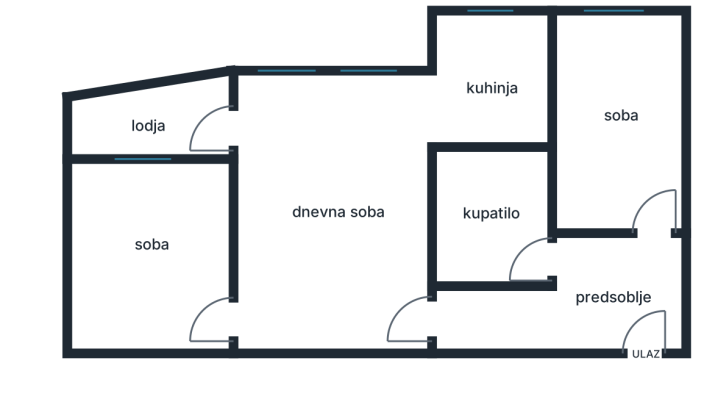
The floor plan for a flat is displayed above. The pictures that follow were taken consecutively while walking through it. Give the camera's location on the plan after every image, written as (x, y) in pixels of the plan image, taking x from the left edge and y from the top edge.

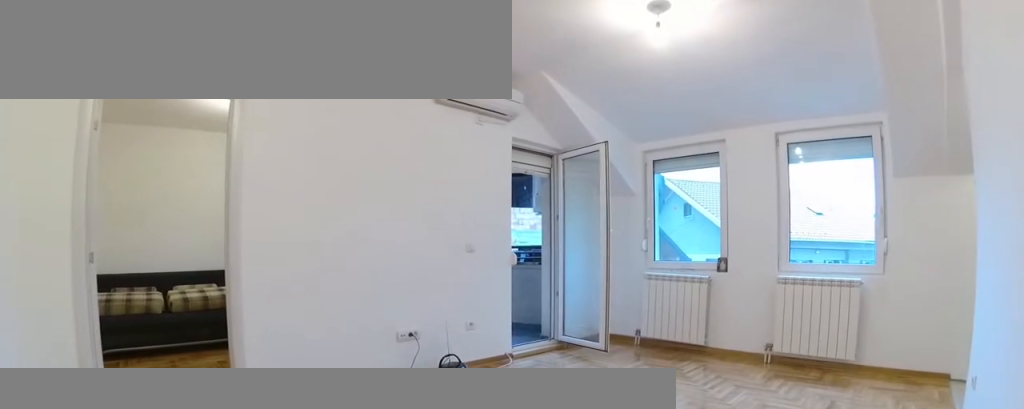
(420, 306)
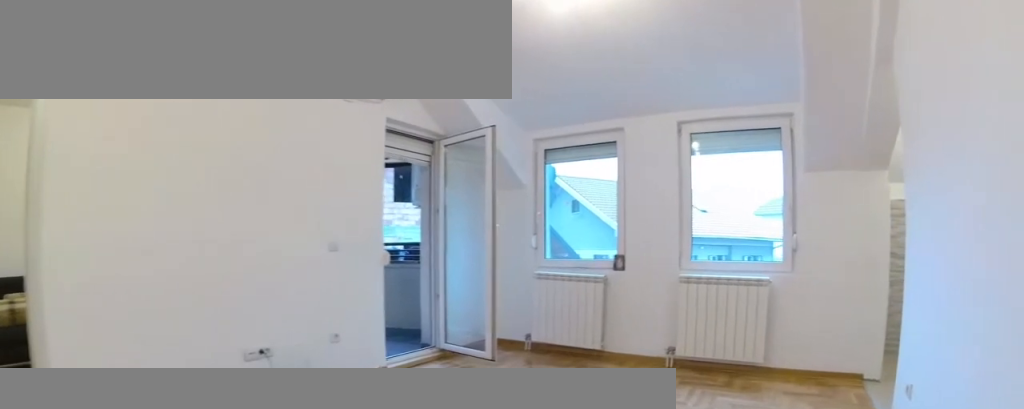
(411, 287)
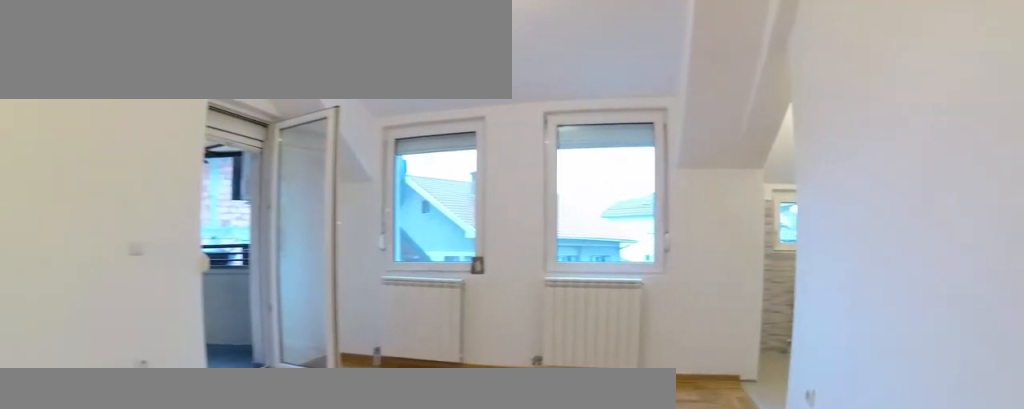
(407, 274)
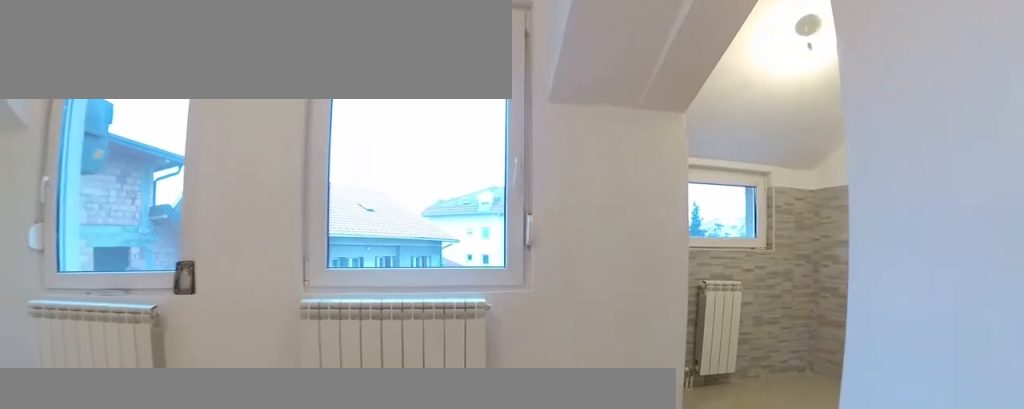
(402, 206)
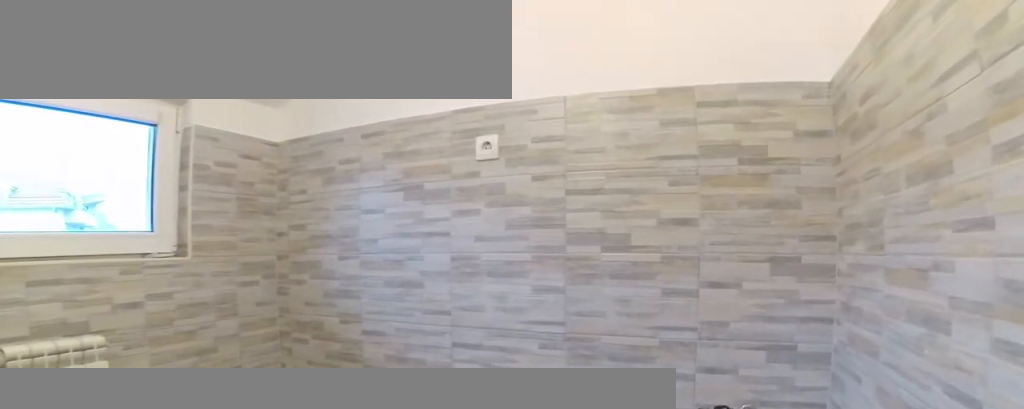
(451, 139)
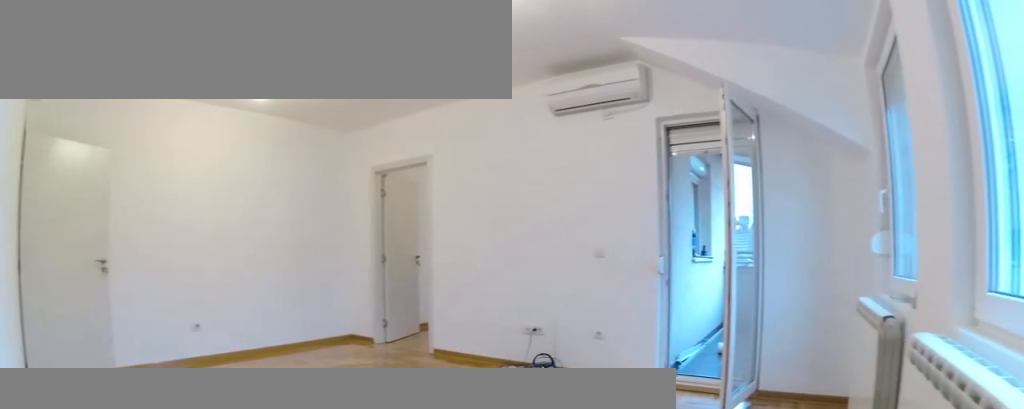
(449, 106)
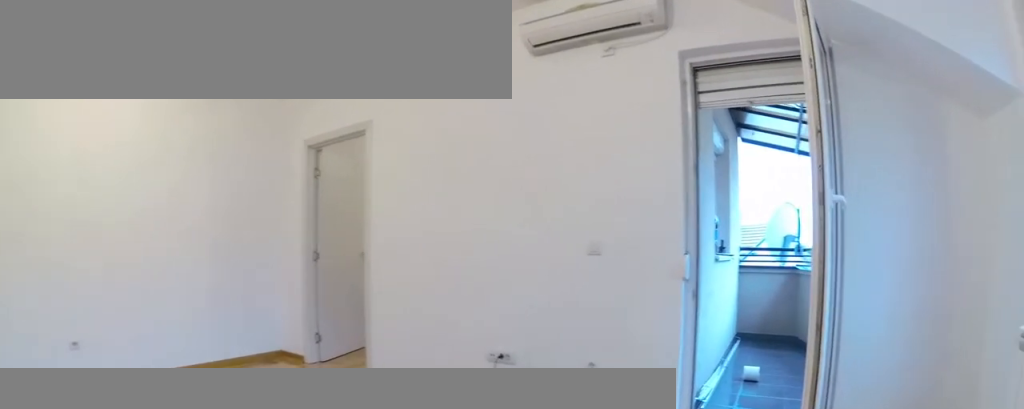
(391, 117)
